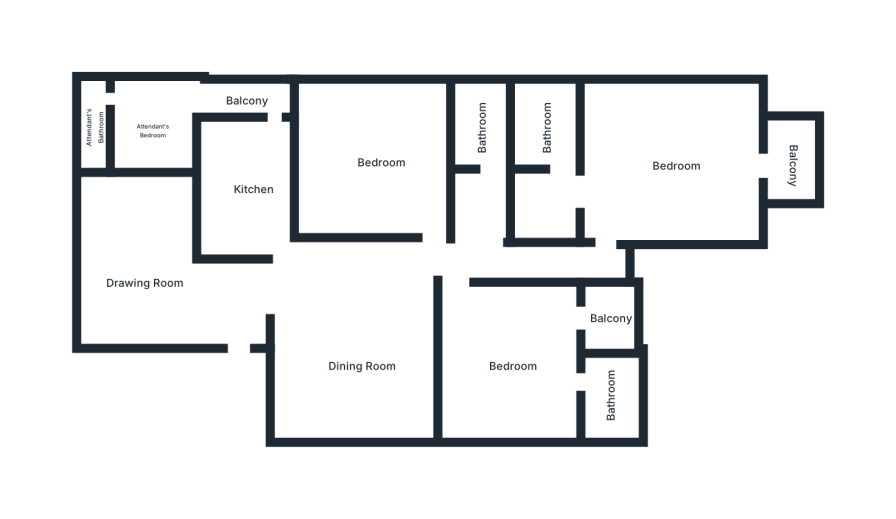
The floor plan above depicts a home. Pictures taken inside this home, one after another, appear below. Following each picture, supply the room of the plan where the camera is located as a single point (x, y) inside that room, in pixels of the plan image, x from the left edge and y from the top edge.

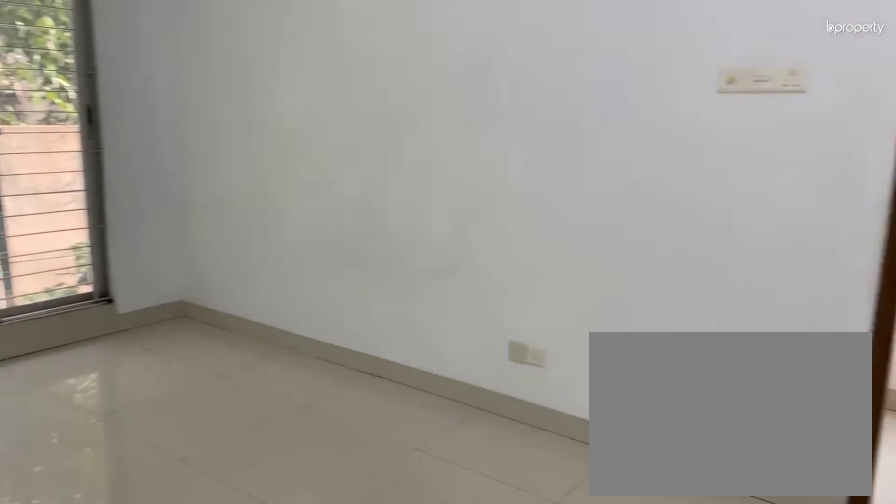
(674, 168)
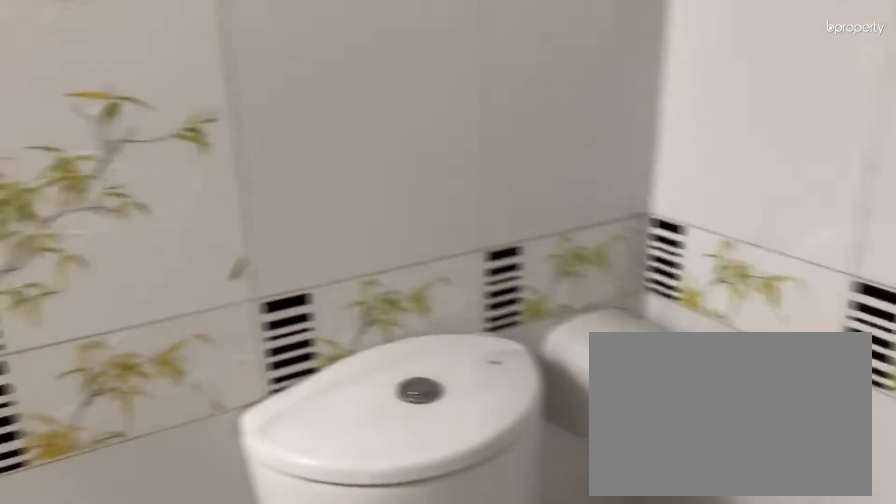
(547, 125)
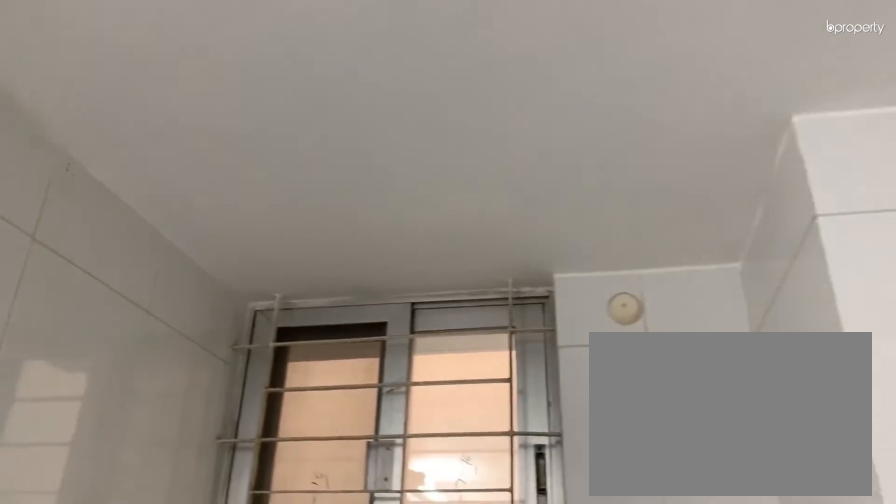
(547, 125)
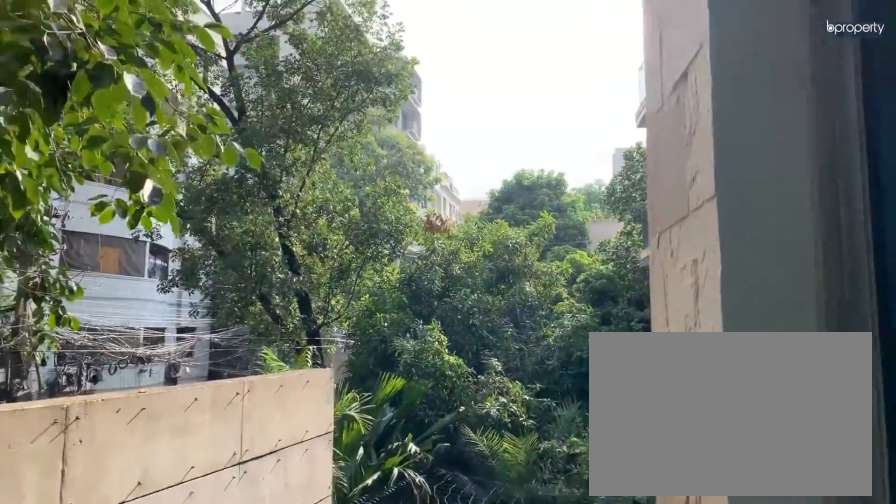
(793, 160)
